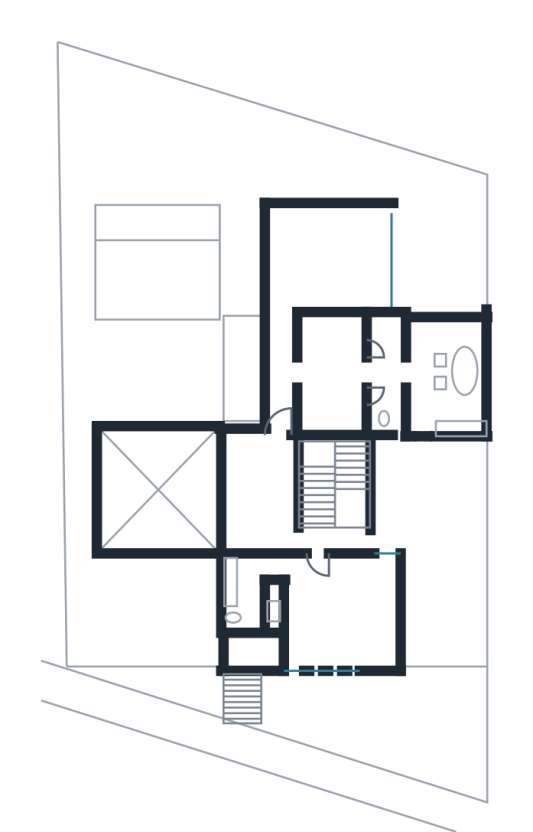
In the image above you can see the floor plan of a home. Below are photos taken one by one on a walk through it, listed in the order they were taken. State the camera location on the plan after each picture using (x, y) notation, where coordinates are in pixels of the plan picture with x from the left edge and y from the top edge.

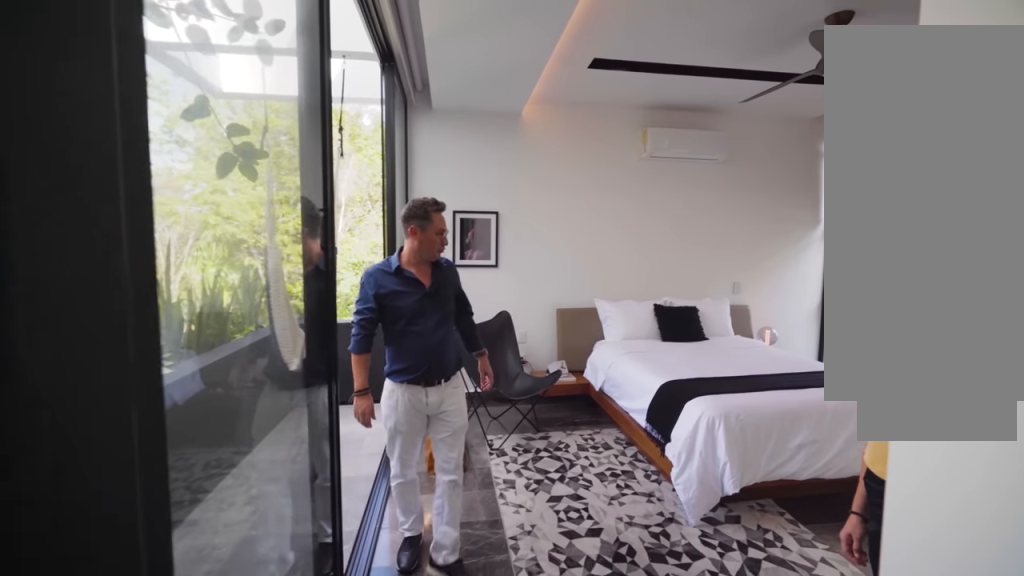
(284, 332)
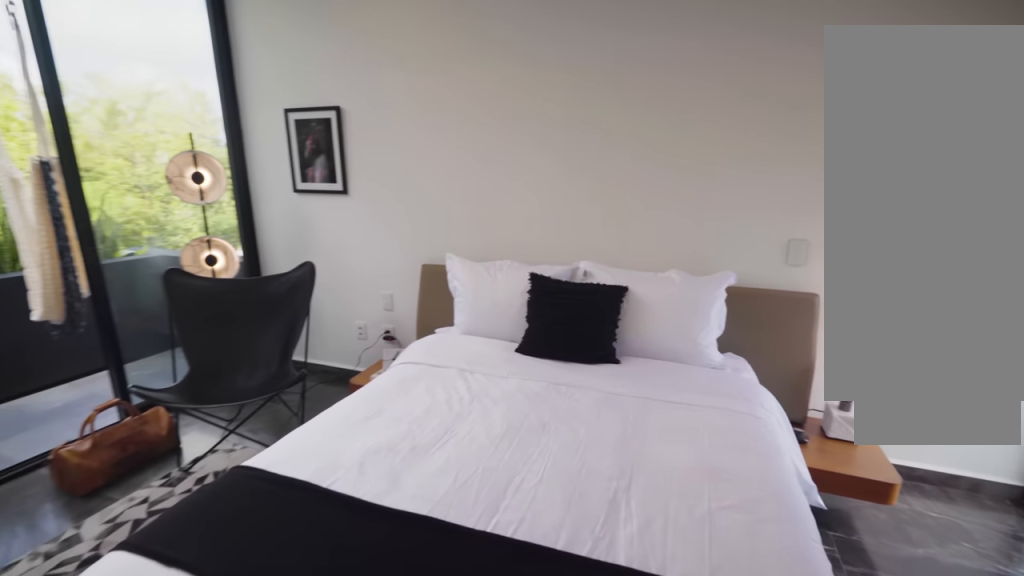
(339, 287)
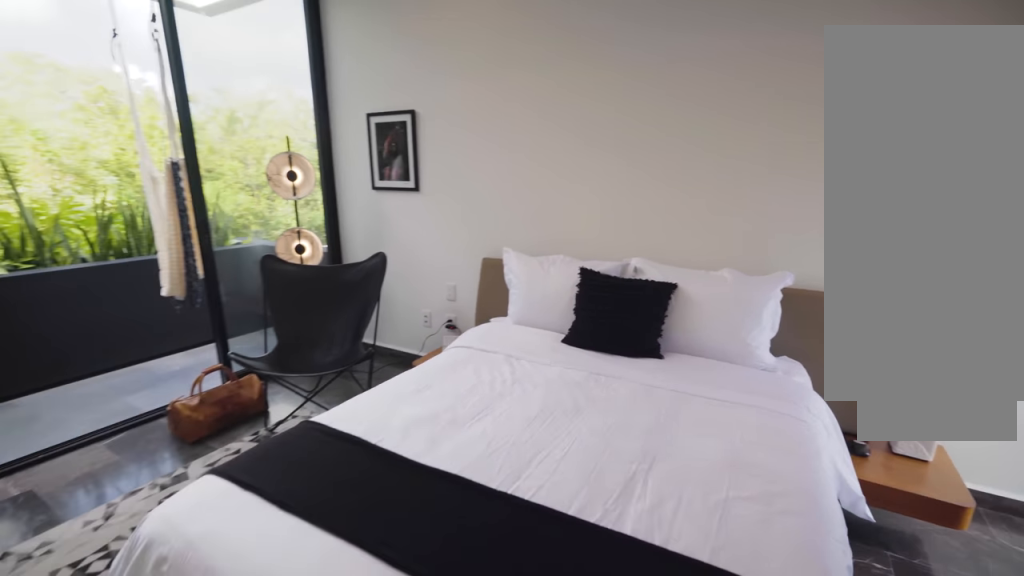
(342, 286)
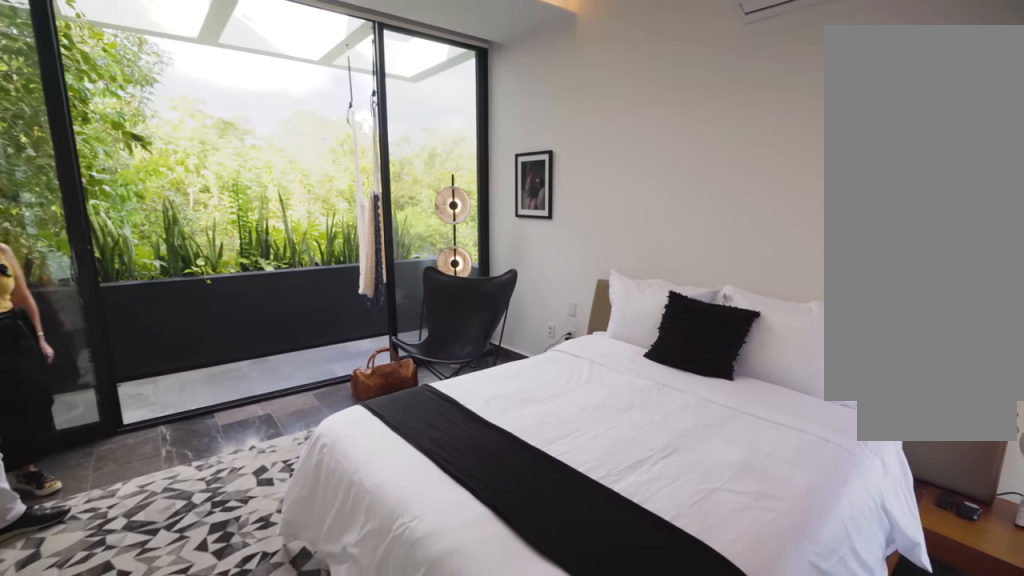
(354, 280)
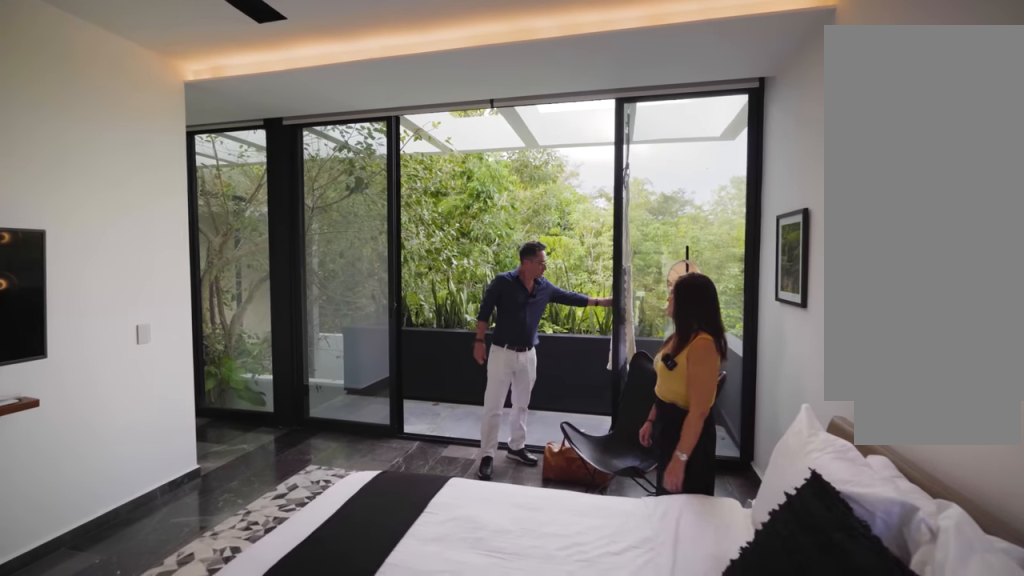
(380, 251)
